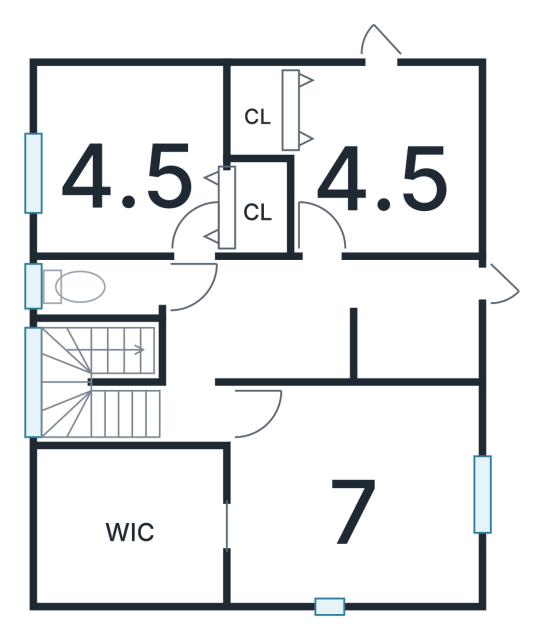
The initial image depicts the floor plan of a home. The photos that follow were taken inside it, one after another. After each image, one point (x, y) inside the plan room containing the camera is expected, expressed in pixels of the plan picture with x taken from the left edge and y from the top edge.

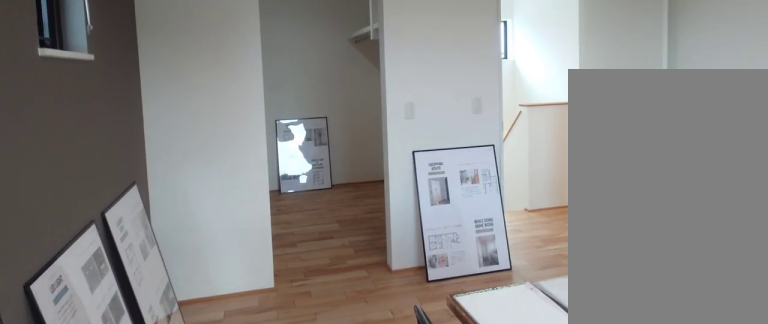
(349, 529)
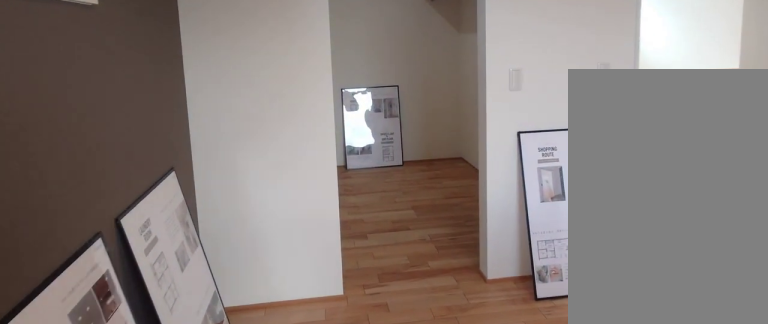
(349, 529)
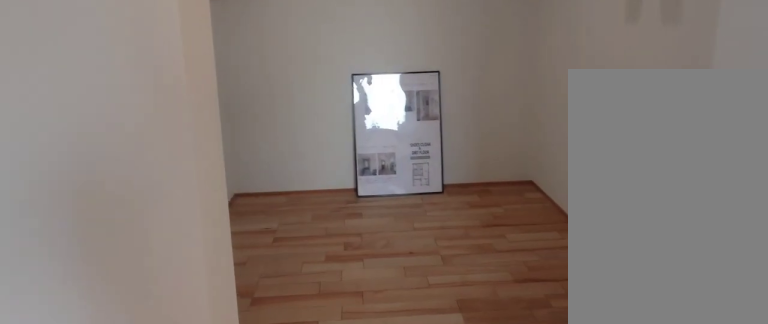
(135, 539)
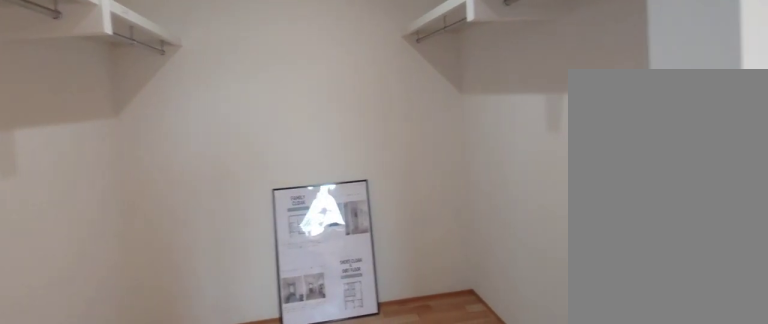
(135, 539)
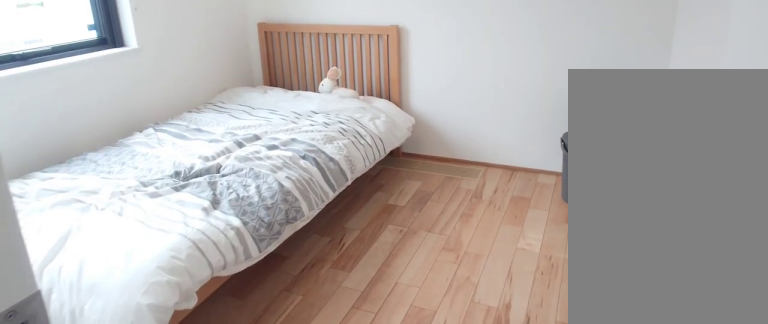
(131, 167)
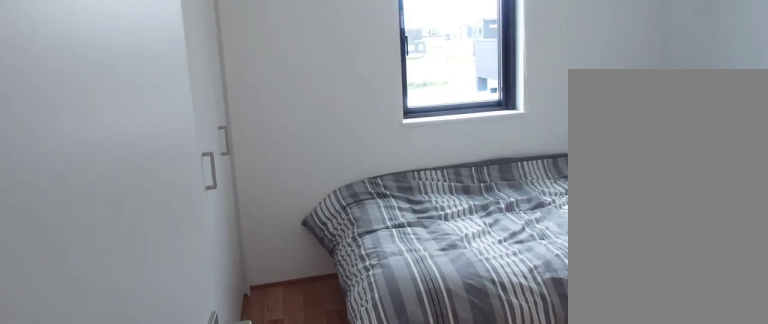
(389, 163)
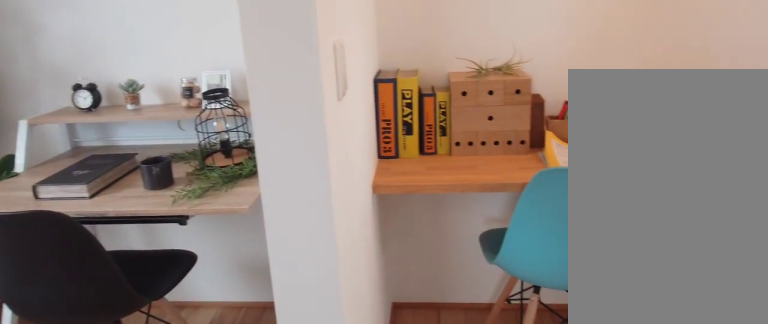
(337, 331)
